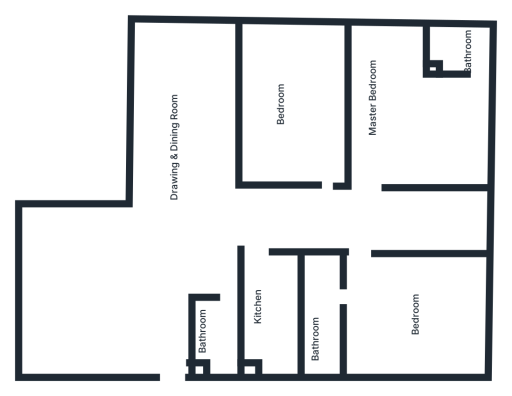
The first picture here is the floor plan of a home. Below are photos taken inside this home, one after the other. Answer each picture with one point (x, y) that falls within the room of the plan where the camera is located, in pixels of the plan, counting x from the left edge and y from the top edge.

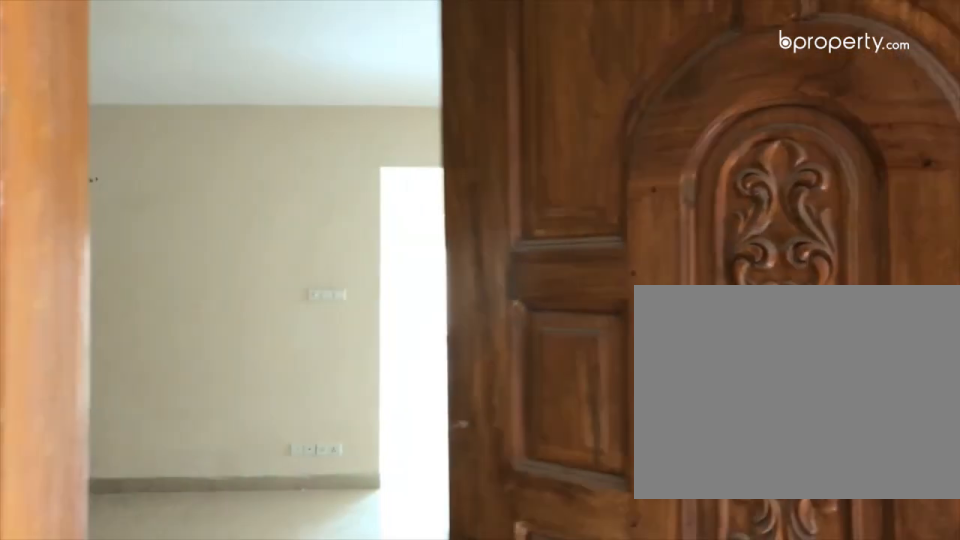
(167, 334)
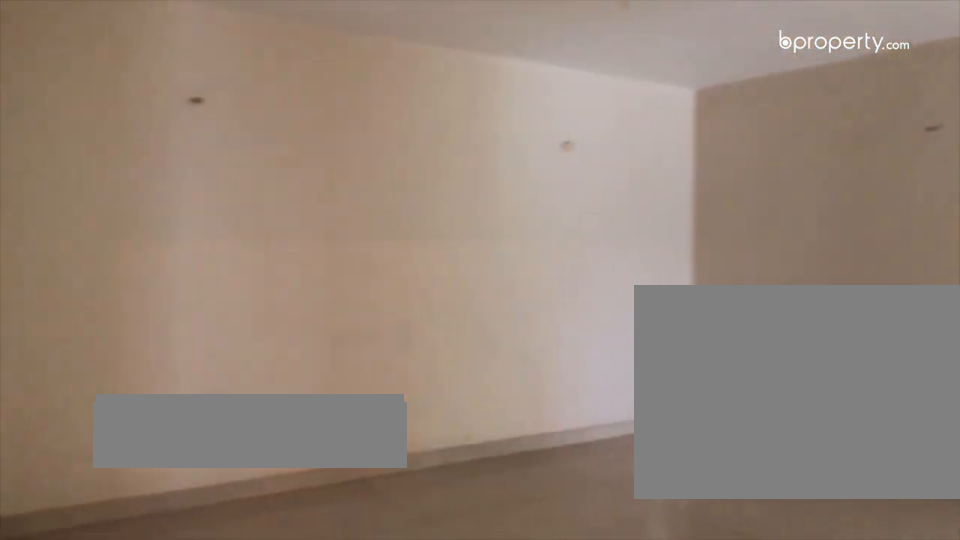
(167, 334)
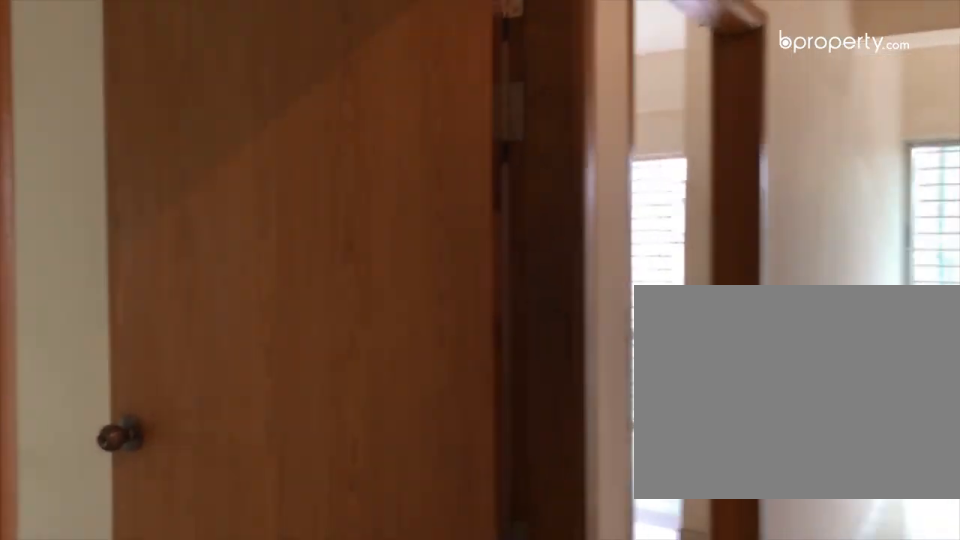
(340, 174)
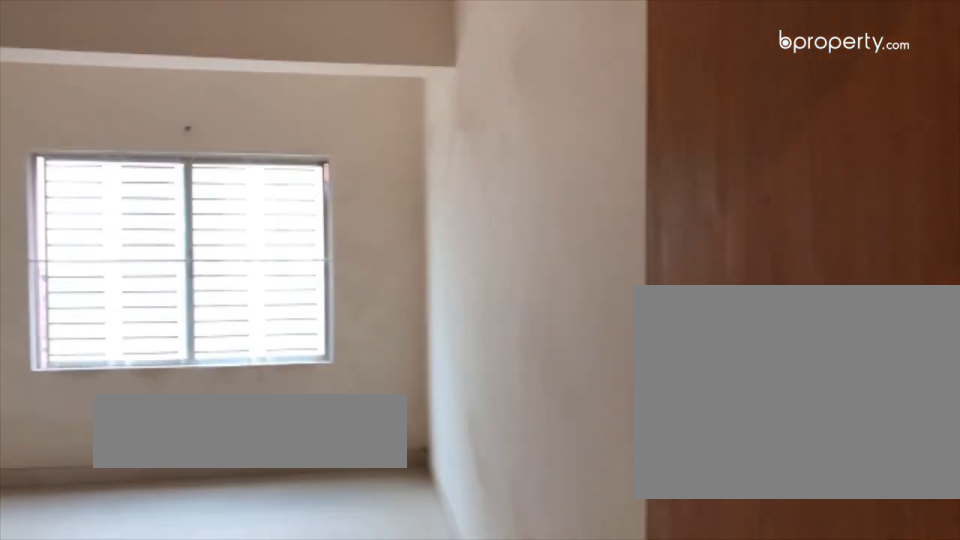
(300, 80)
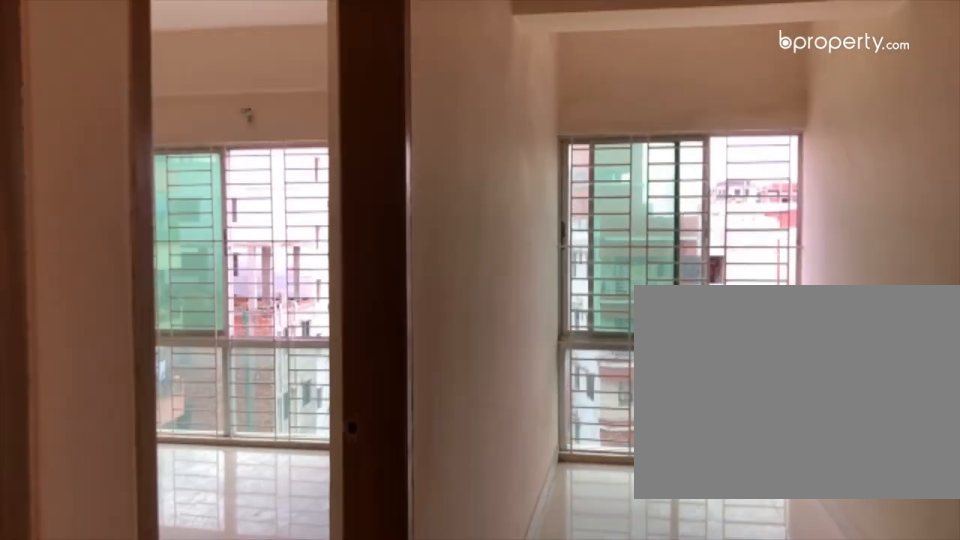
(372, 197)
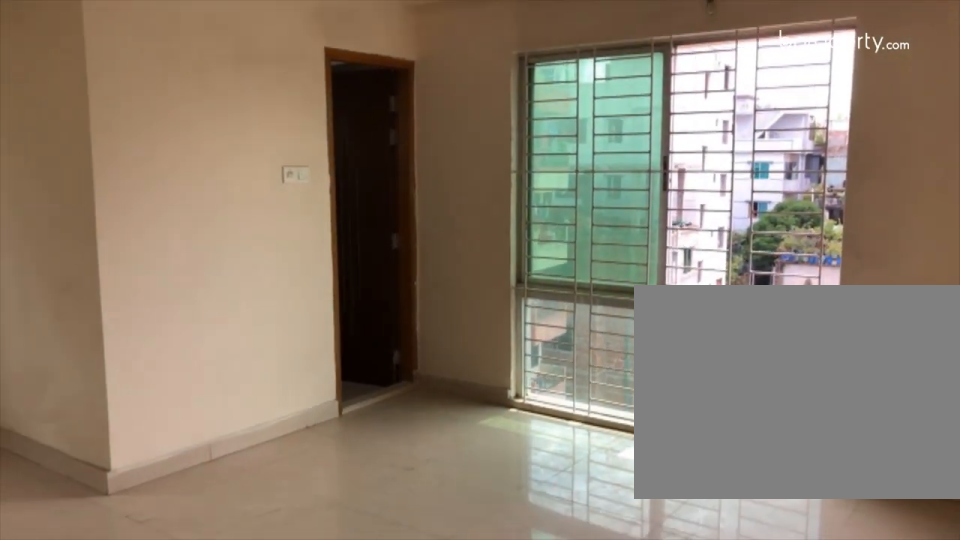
(411, 128)
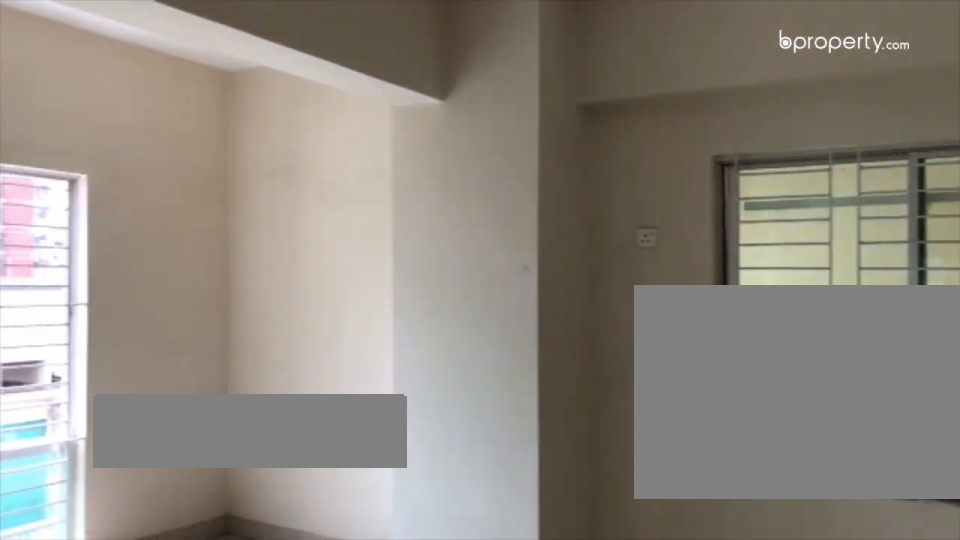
(411, 314)
